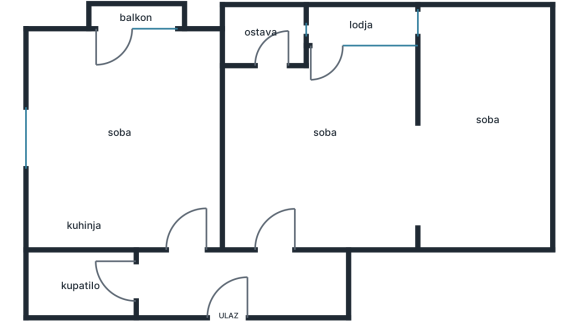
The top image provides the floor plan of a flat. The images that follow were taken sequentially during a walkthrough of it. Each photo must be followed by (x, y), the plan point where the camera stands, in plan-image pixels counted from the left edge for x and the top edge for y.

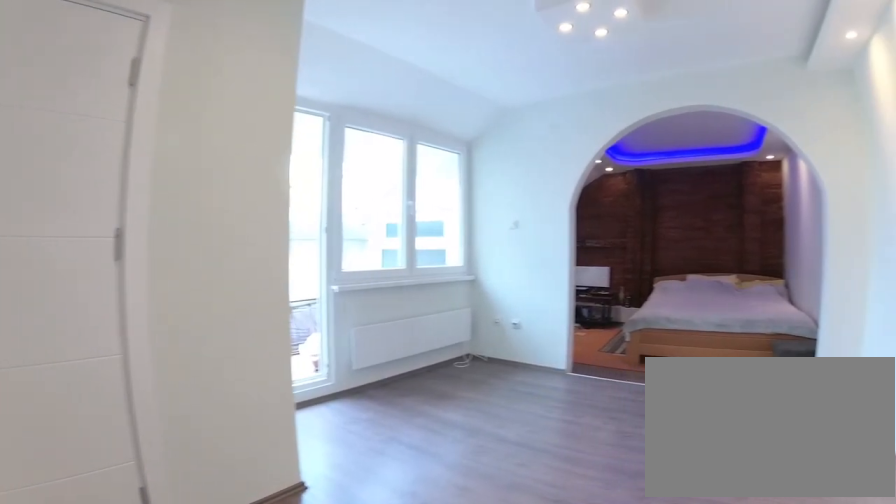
(281, 176)
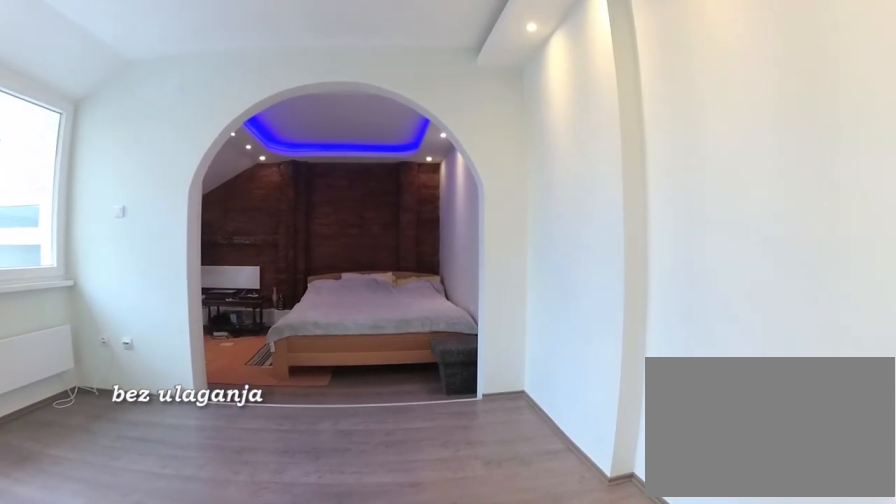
(296, 168)
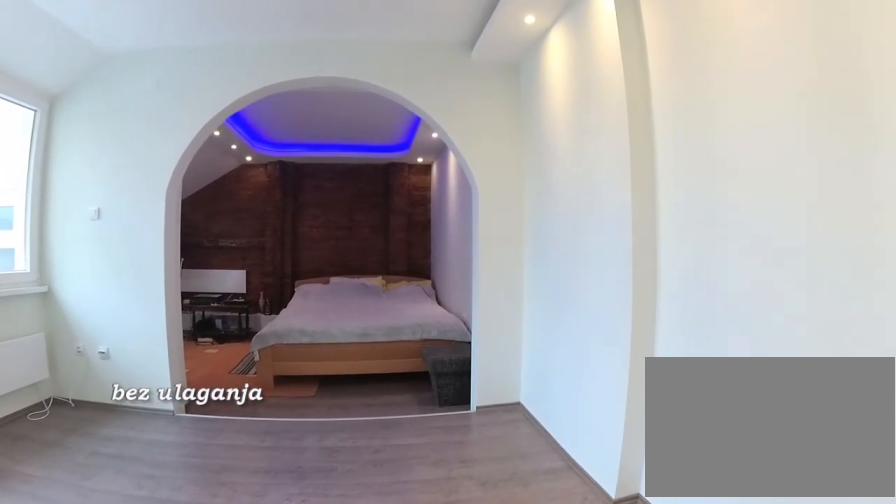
(299, 168)
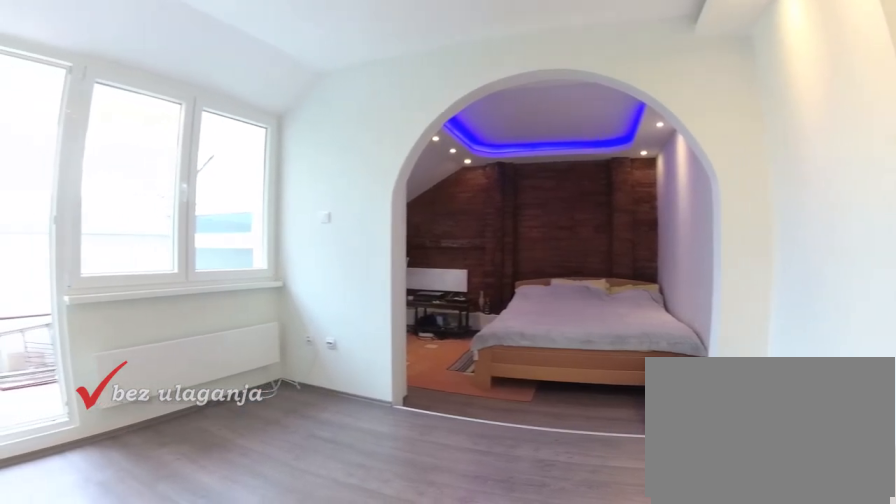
(317, 171)
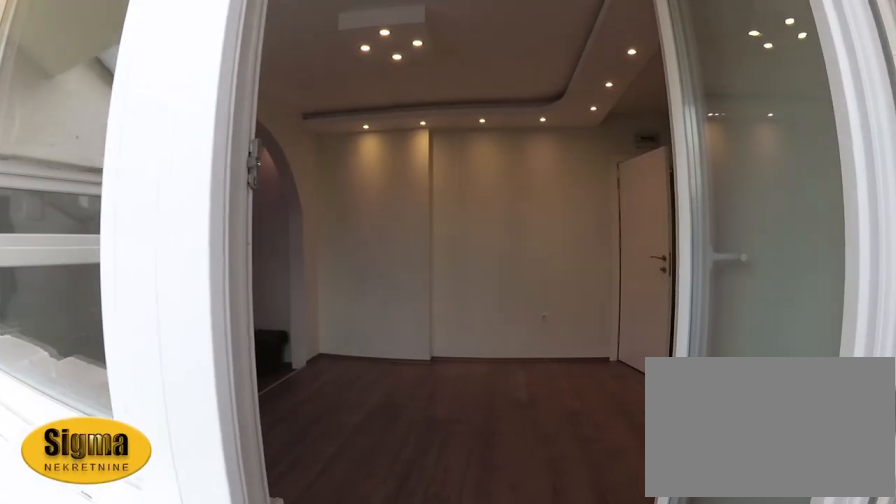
(327, 22)
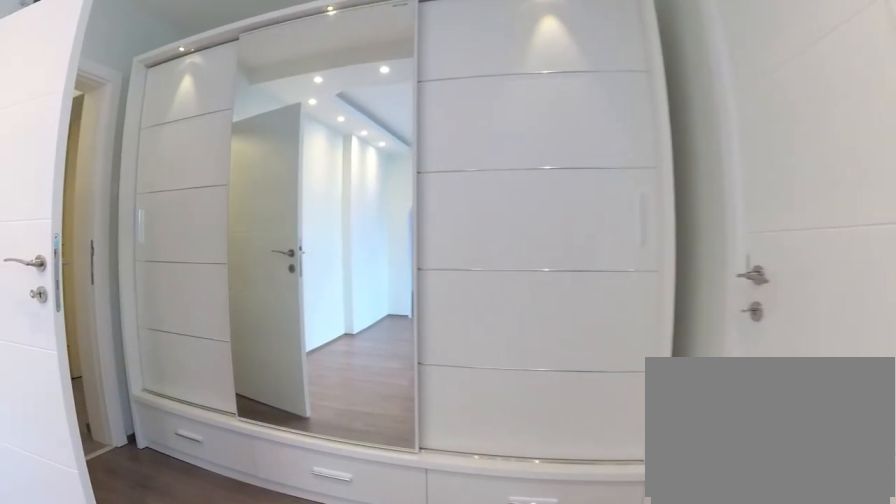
(317, 120)
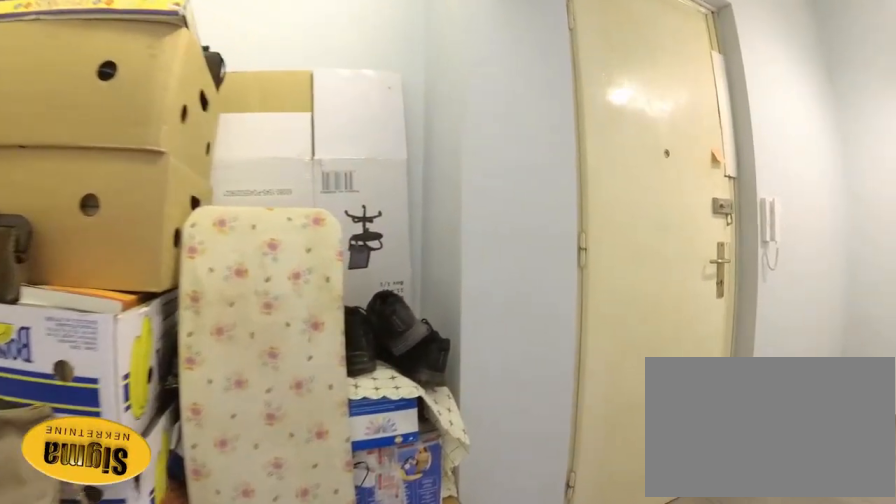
(277, 233)
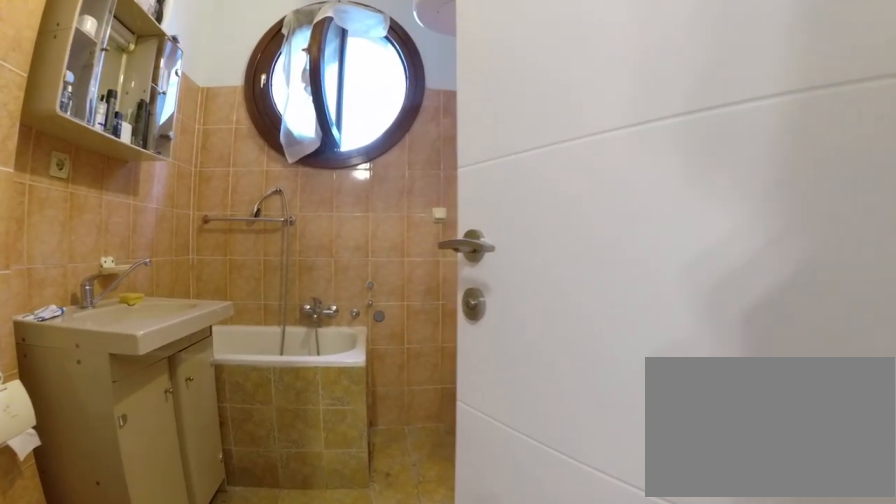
(150, 280)
